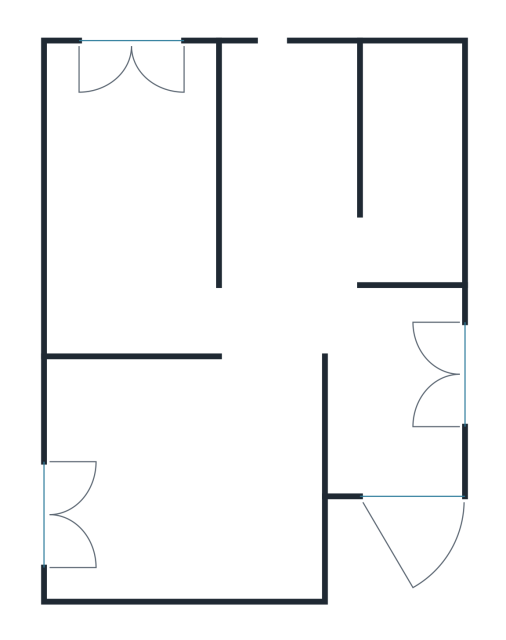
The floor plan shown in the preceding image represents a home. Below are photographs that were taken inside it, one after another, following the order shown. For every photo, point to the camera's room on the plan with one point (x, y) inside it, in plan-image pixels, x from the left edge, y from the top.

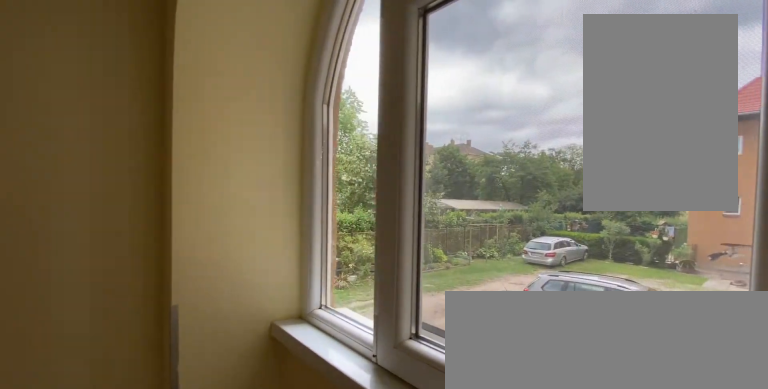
(395, 397)
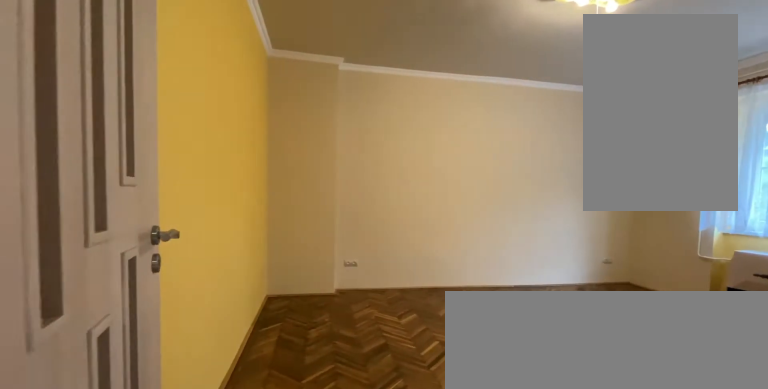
(186, 478)
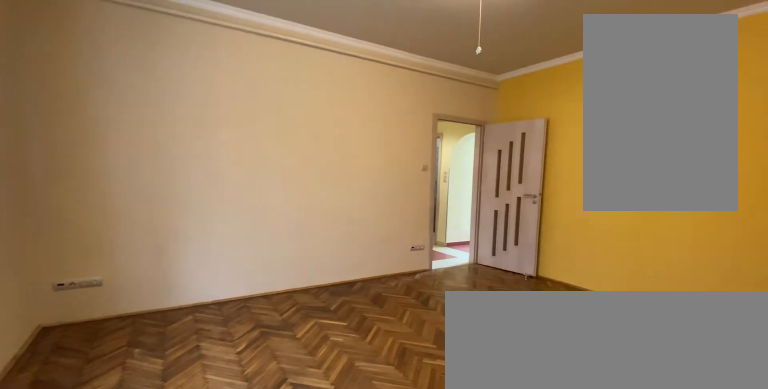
(186, 478)
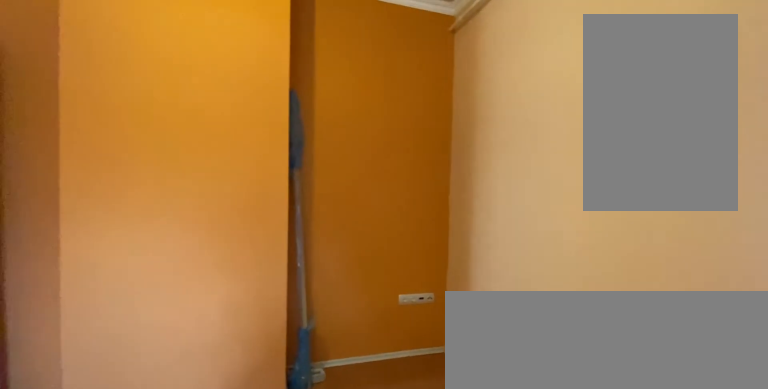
(123, 195)
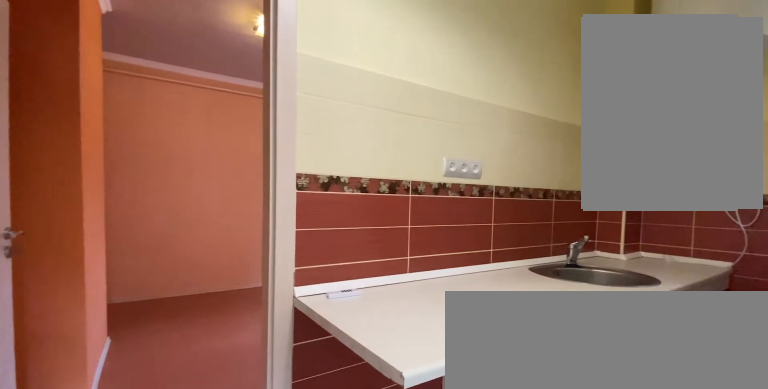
(291, 176)
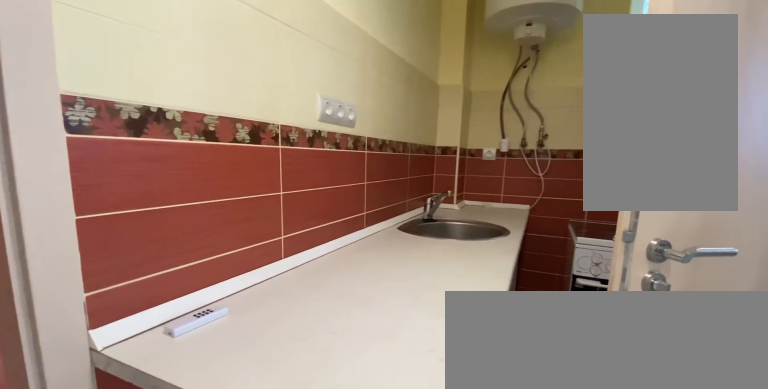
(291, 176)
